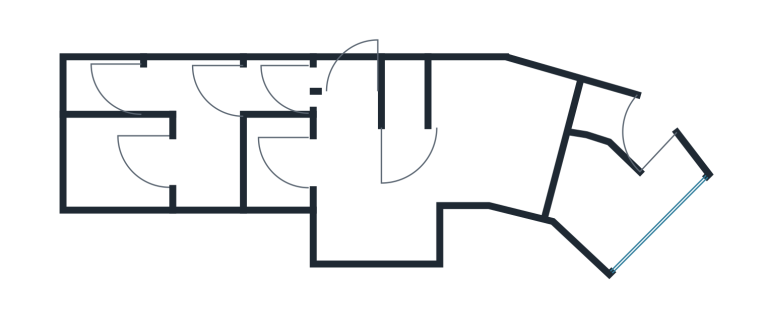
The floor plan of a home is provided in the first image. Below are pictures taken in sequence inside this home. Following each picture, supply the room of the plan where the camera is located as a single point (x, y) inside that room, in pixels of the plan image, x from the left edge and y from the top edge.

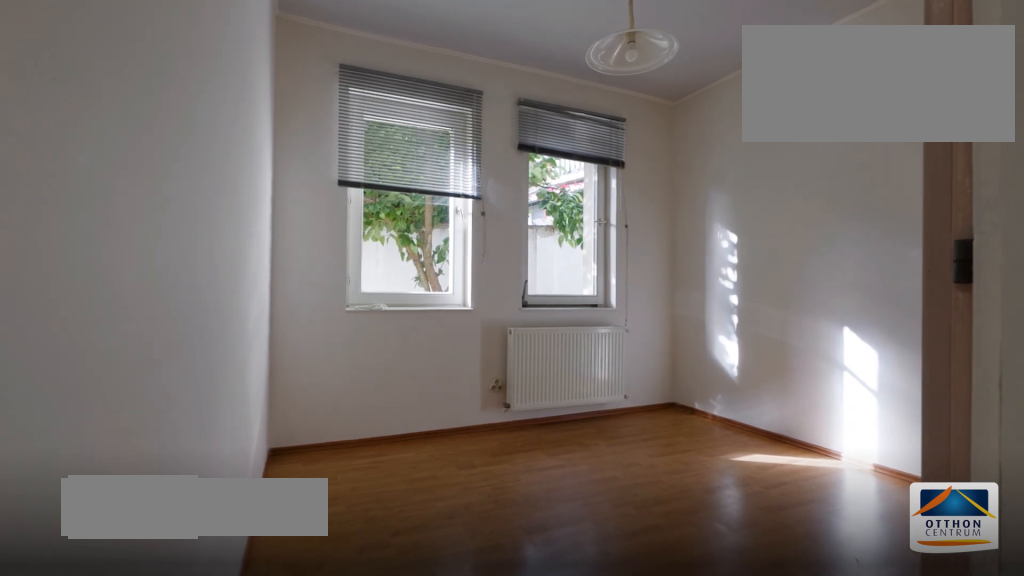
(116, 161)
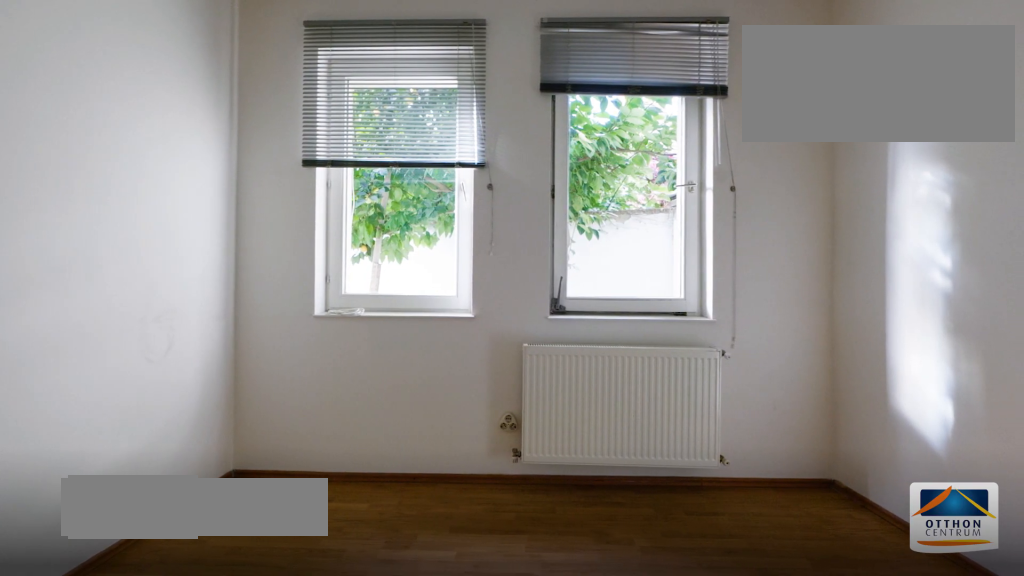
(116, 161)
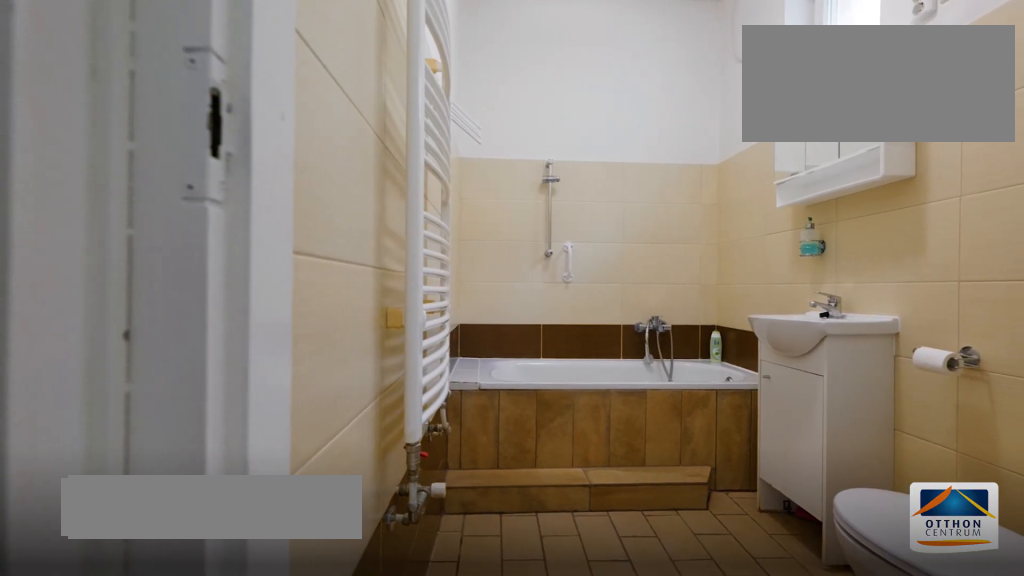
(112, 84)
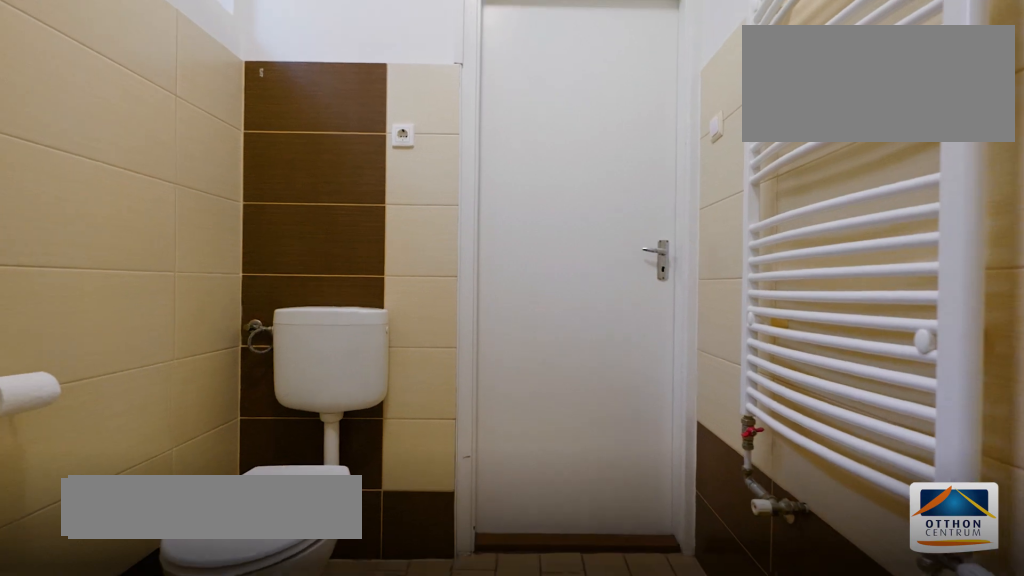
(112, 84)
